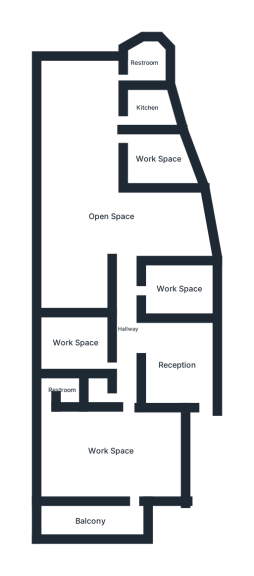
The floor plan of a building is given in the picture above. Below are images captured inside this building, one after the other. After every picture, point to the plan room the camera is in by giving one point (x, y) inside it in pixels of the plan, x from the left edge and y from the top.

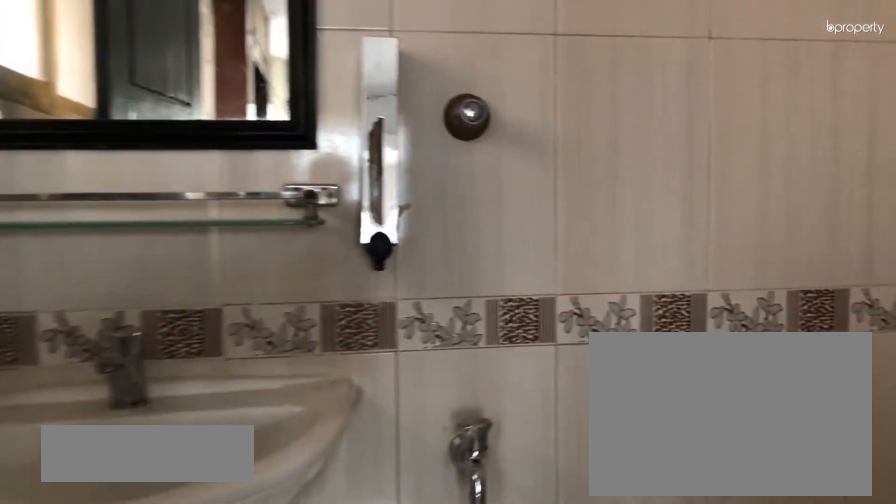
(59, 393)
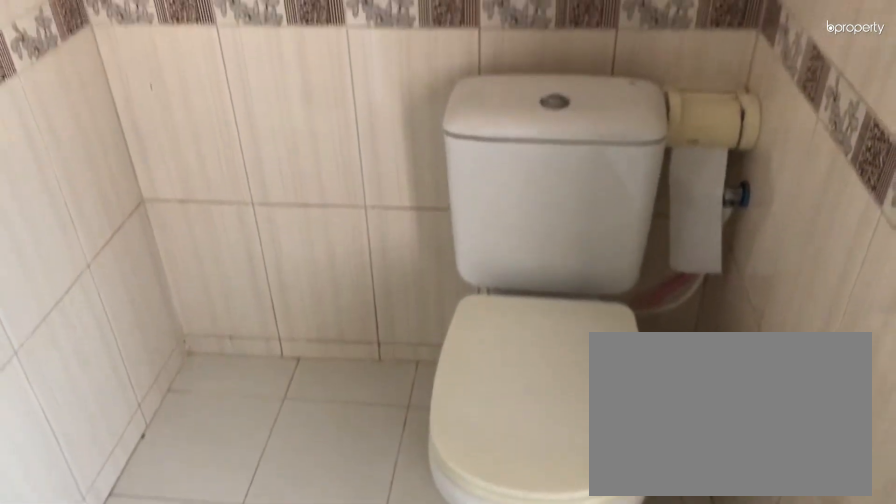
(59, 393)
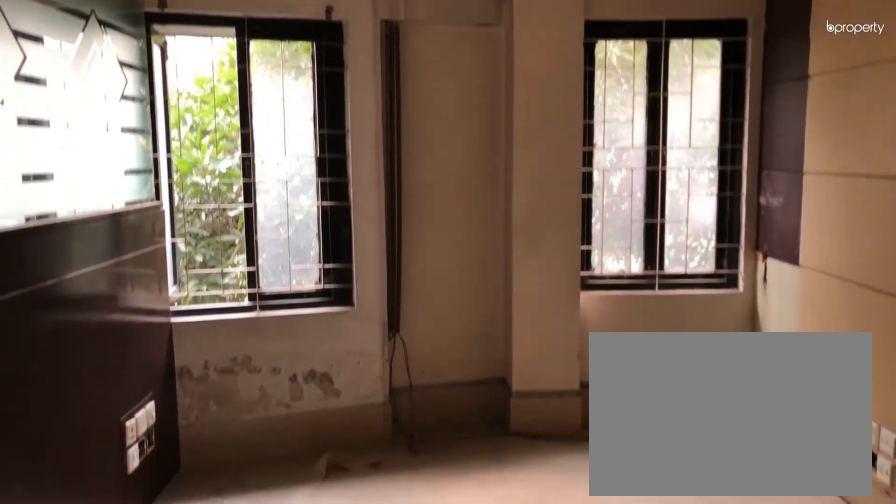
(179, 288)
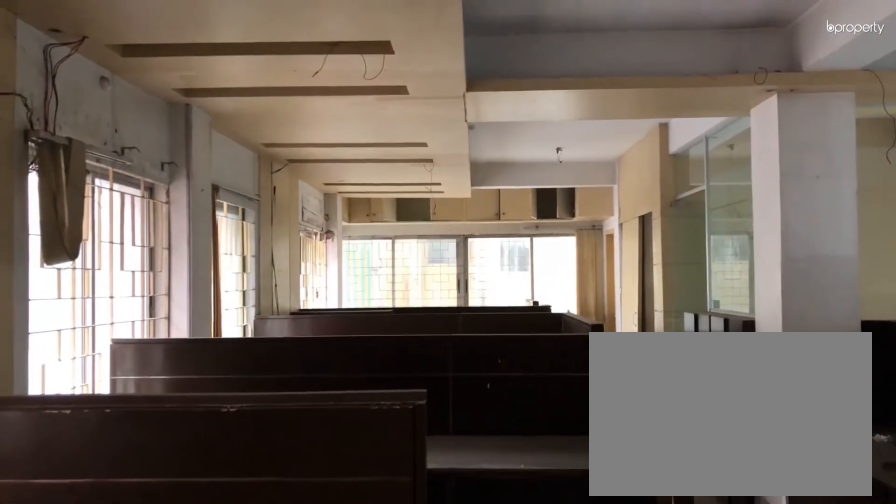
(110, 217)
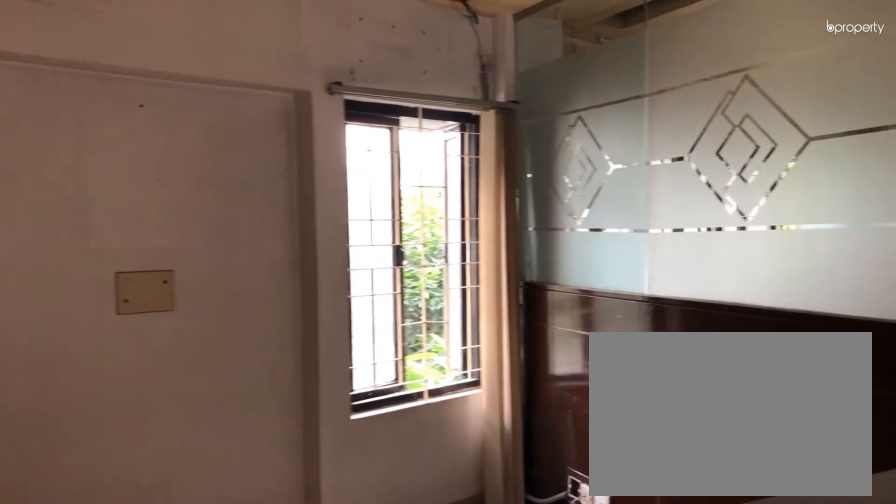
(160, 156)
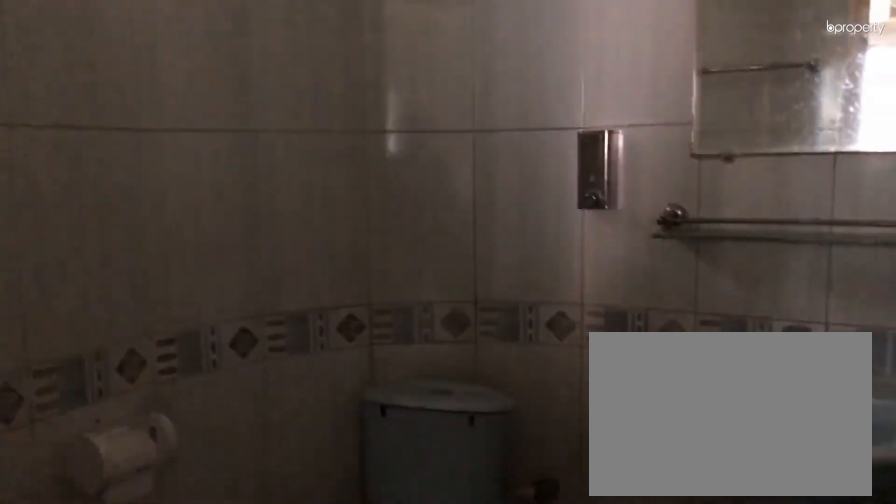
(142, 61)
